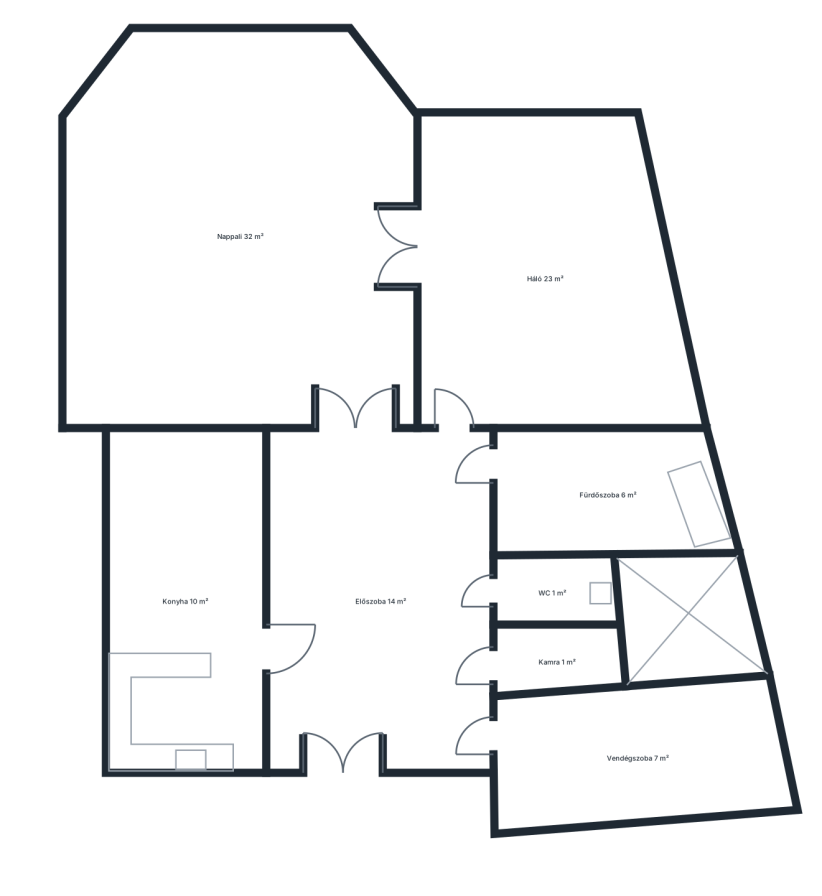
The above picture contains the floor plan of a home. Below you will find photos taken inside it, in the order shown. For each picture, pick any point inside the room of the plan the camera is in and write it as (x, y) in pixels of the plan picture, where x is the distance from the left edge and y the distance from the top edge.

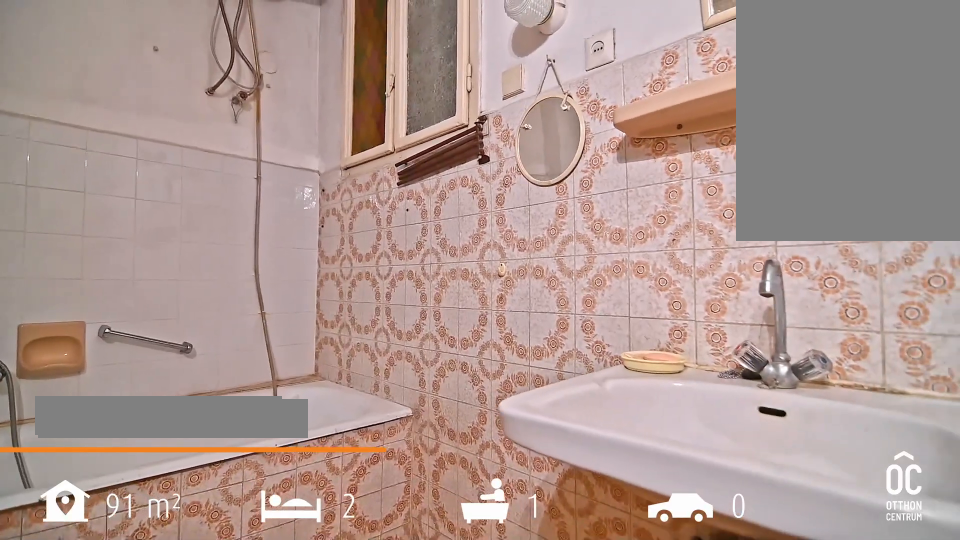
(602, 495)
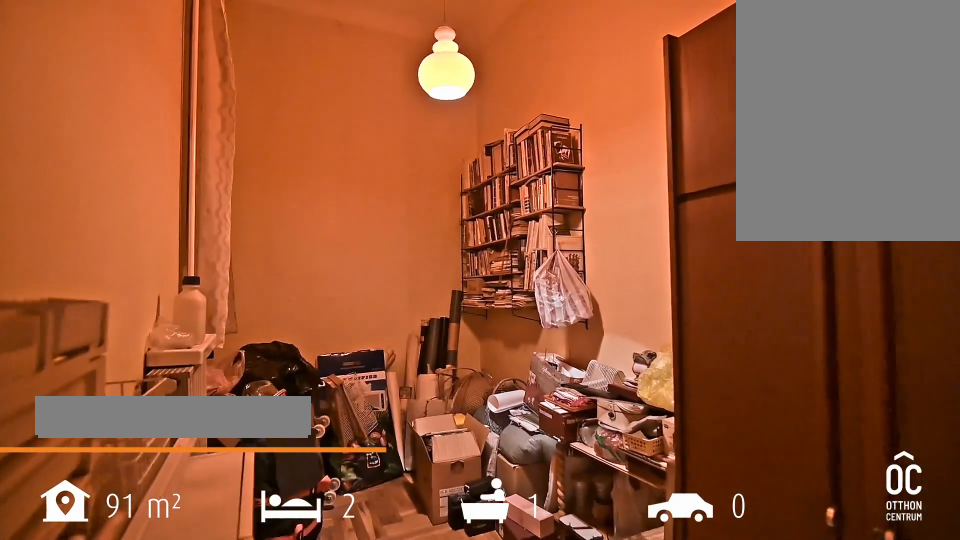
(640, 758)
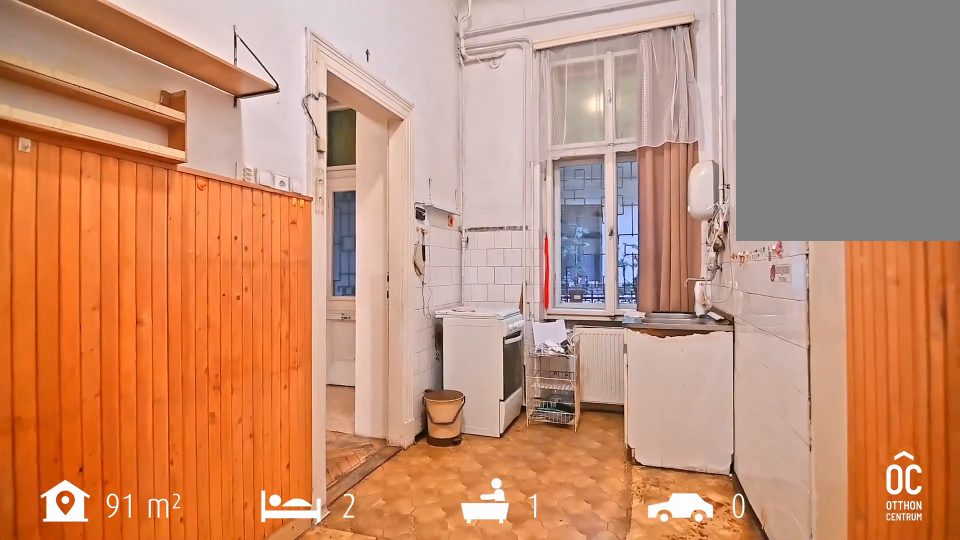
(181, 601)
